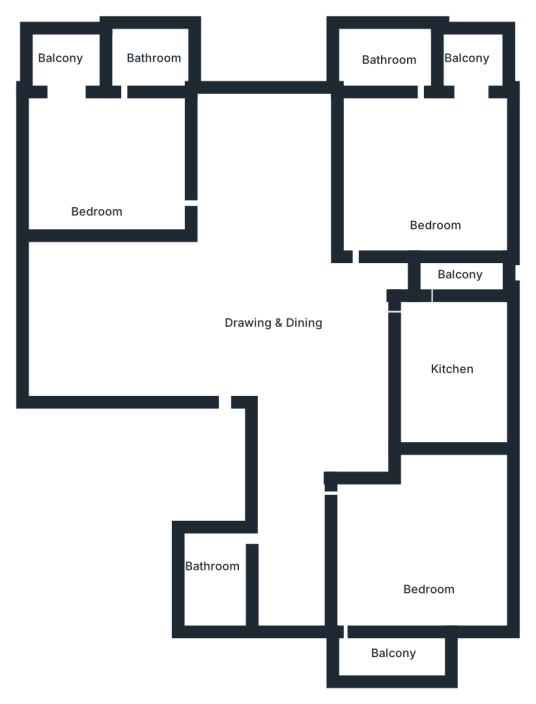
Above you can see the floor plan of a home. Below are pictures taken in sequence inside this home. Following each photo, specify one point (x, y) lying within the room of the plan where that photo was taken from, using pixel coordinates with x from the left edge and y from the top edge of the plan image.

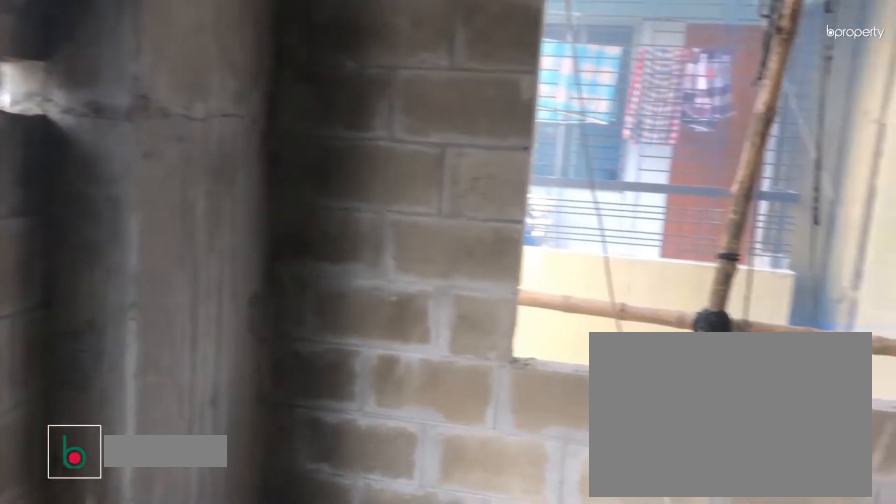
(432, 572)
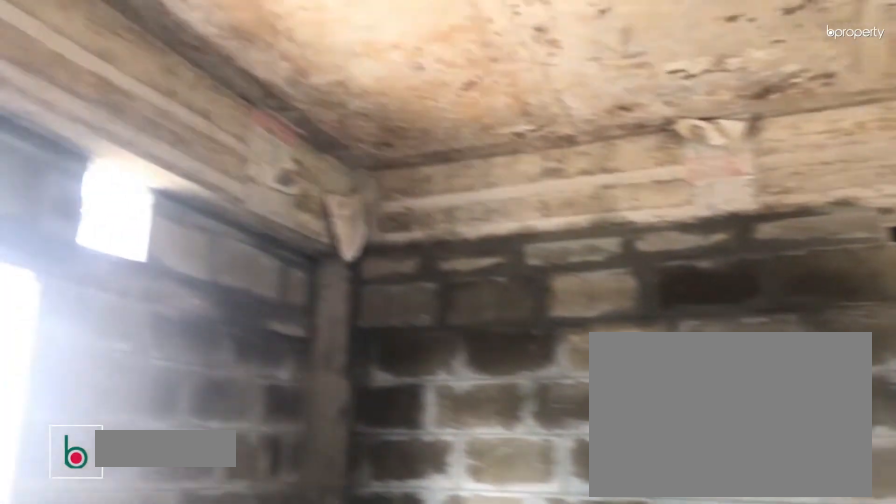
(468, 384)
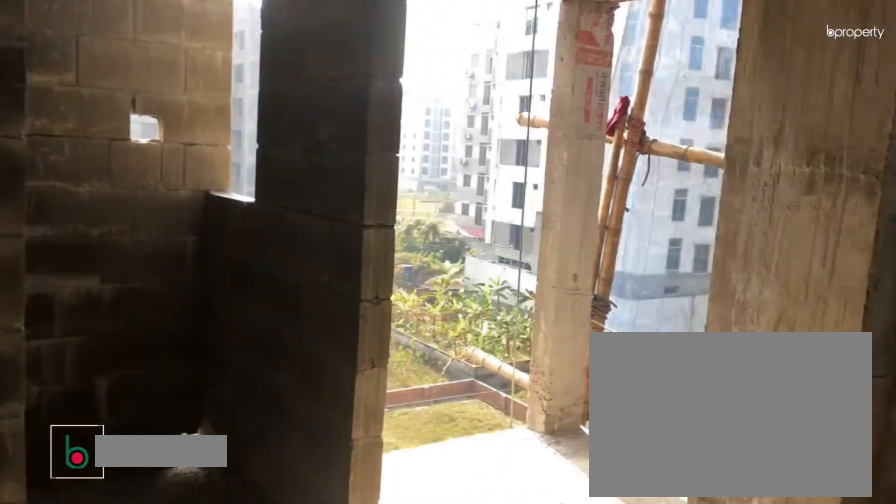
(438, 165)
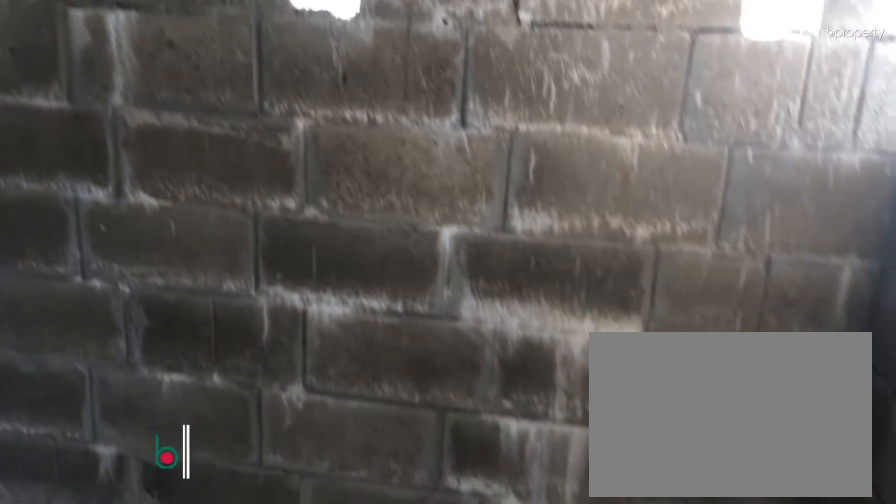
(377, 59)
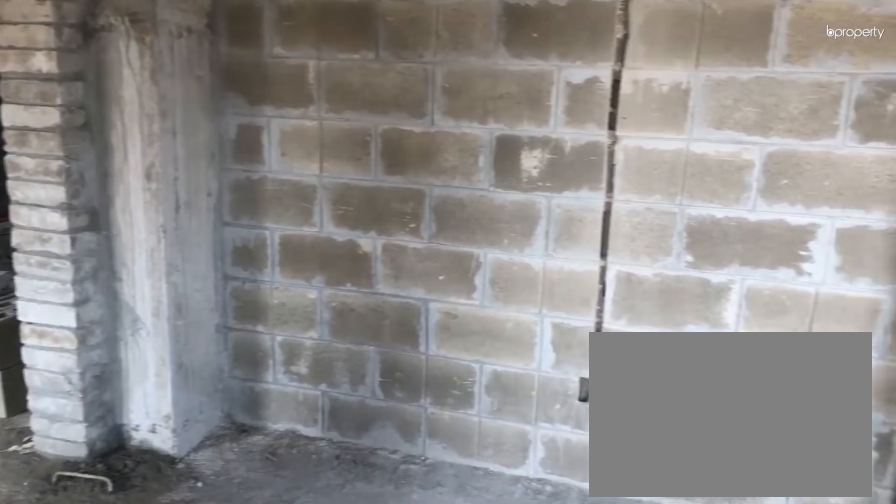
(97, 160)
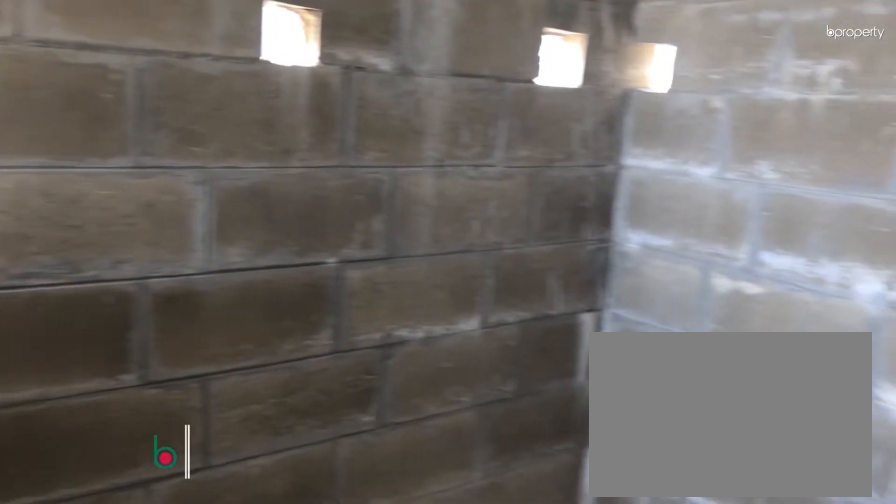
(148, 64)
